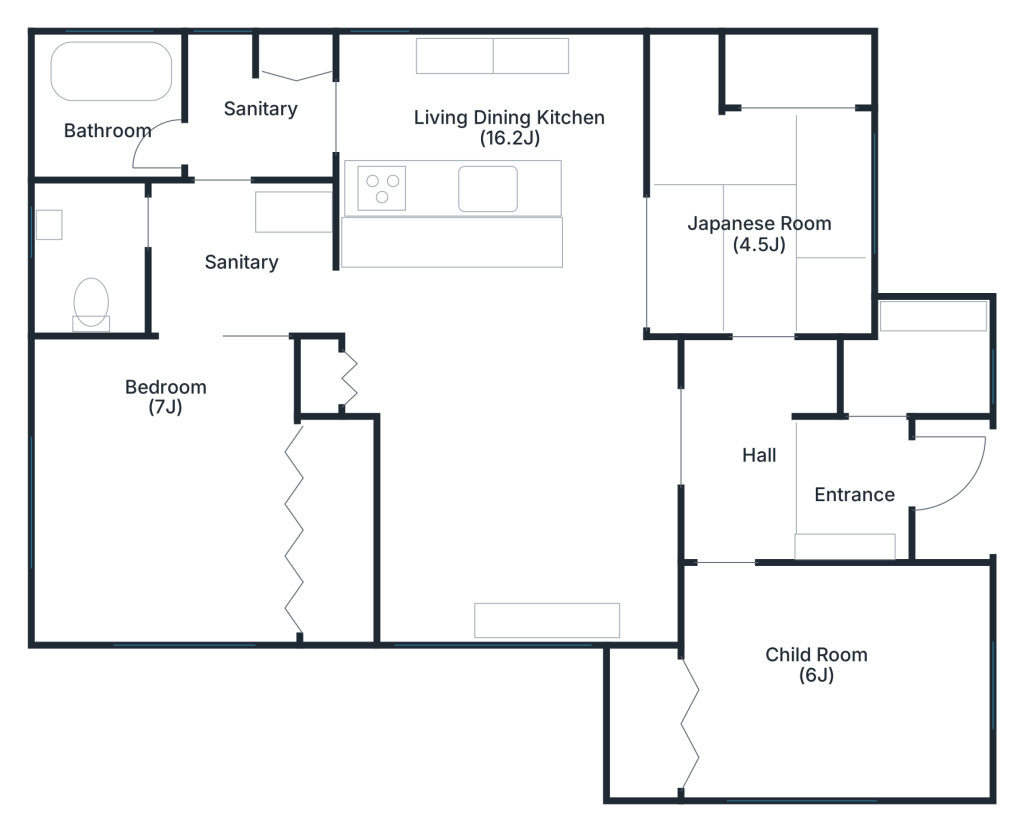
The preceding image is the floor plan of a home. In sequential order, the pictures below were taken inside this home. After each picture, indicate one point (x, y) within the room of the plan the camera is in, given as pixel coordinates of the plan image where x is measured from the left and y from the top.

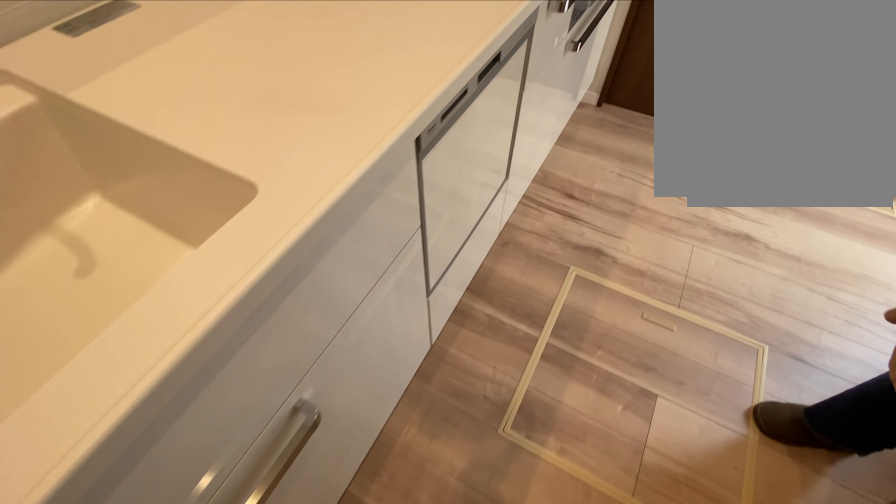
(457, 123)
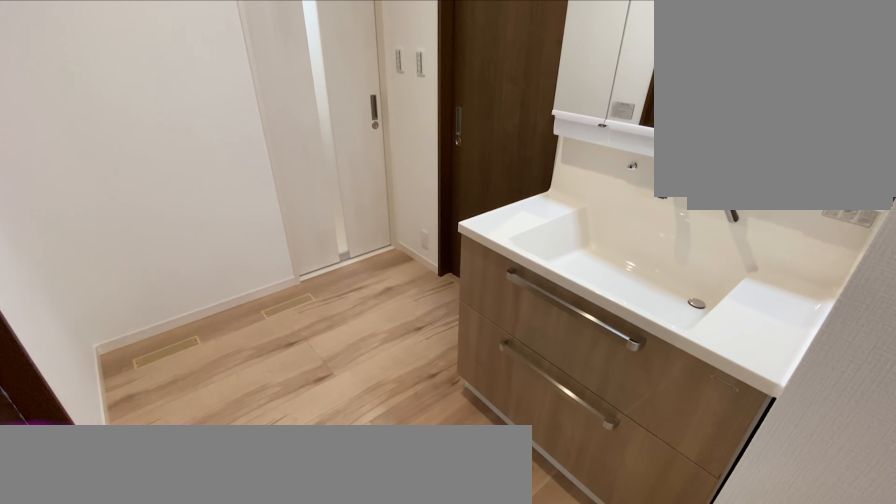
(226, 268)
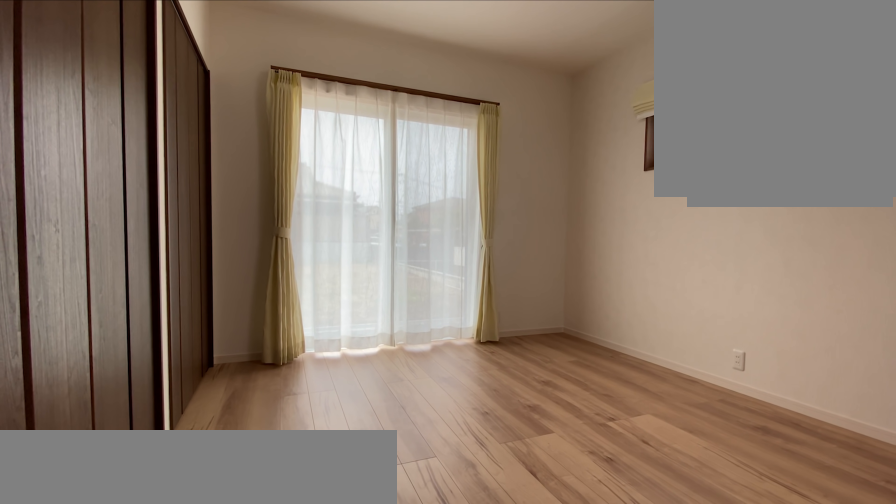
(167, 513)
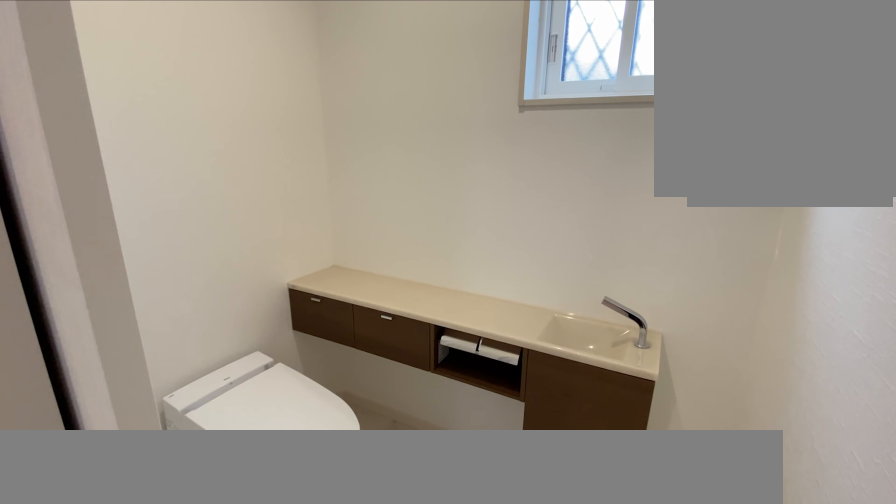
(97, 260)
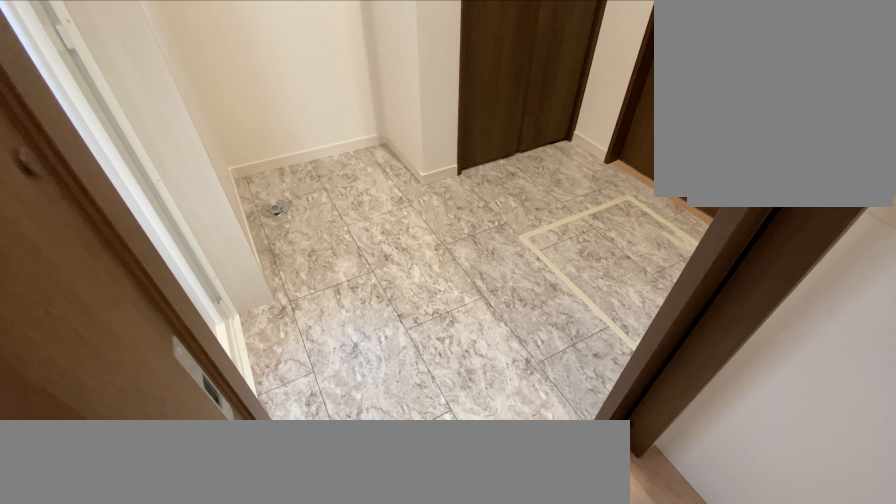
(254, 125)
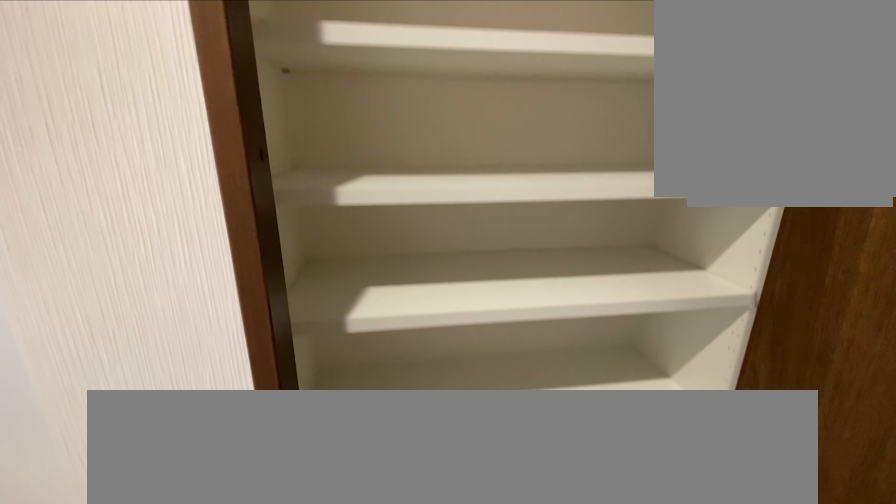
(254, 125)
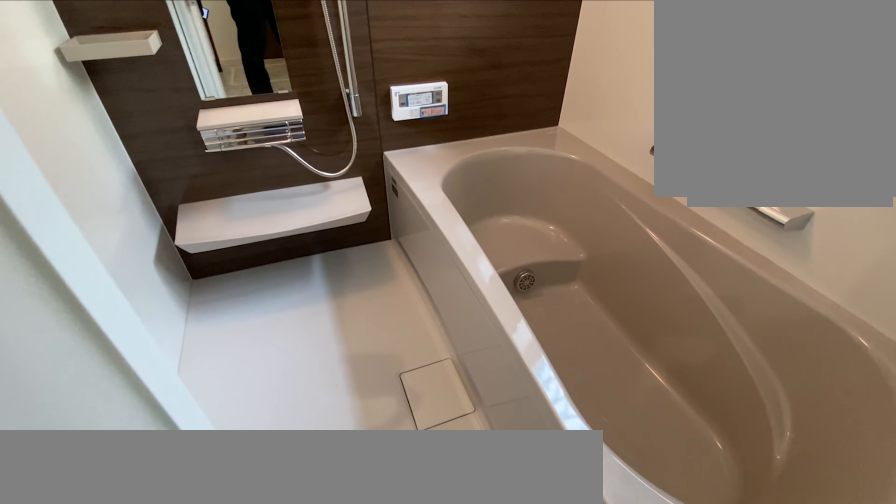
(111, 120)
